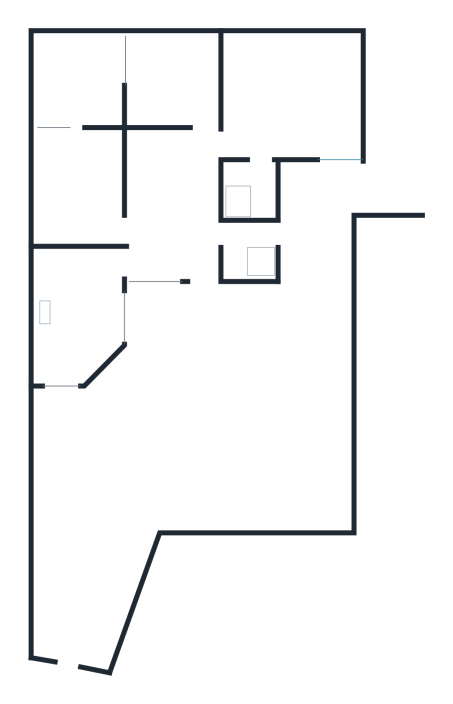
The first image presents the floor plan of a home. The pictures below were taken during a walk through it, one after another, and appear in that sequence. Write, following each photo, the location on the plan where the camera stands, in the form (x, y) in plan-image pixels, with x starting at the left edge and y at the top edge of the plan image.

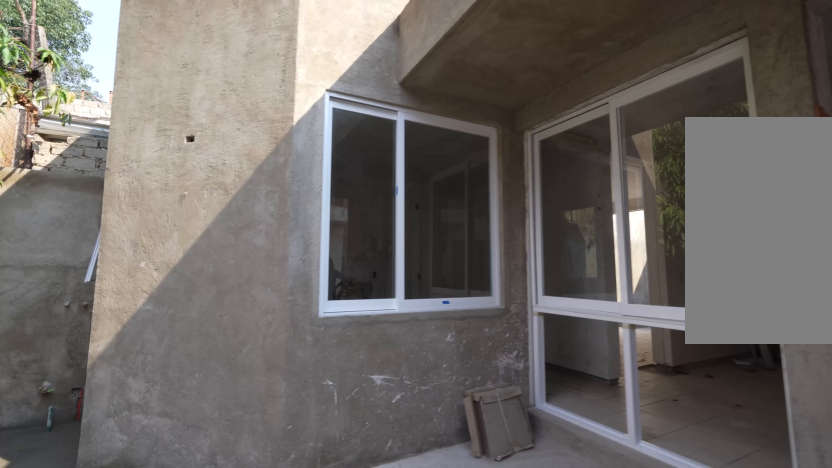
(217, 335)
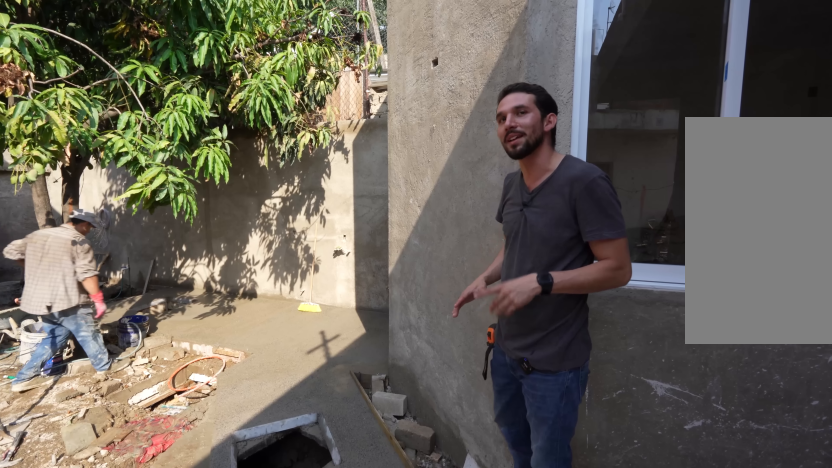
(174, 344)
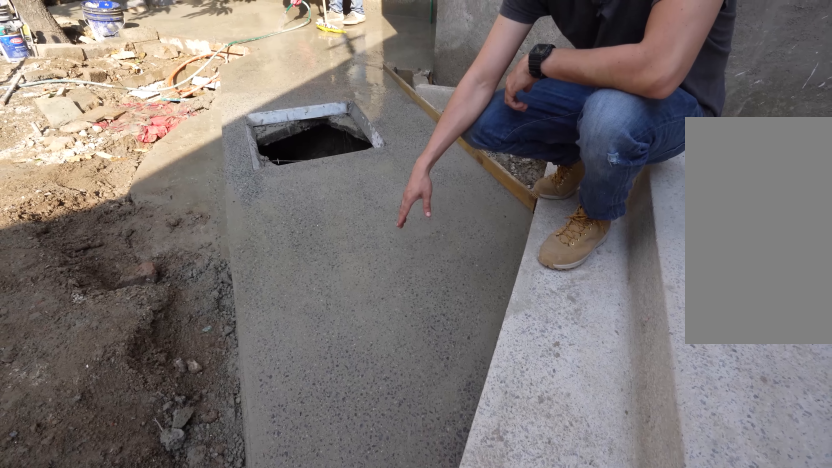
(174, 355)
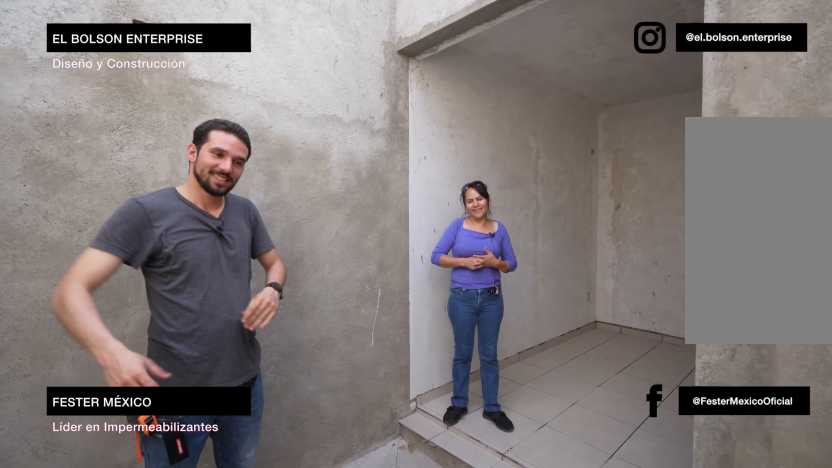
(74, 63)
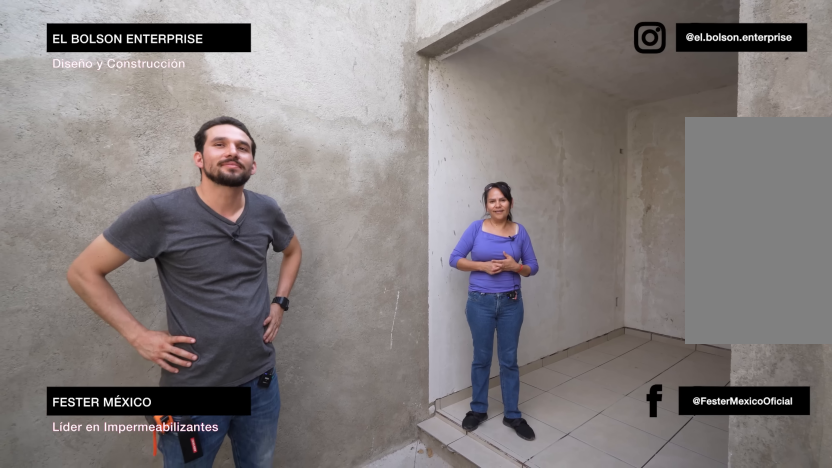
(74, 63)
